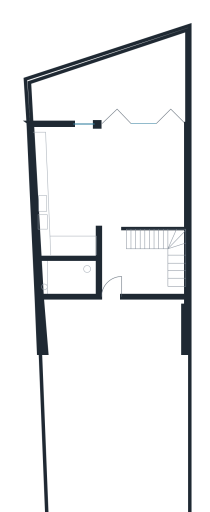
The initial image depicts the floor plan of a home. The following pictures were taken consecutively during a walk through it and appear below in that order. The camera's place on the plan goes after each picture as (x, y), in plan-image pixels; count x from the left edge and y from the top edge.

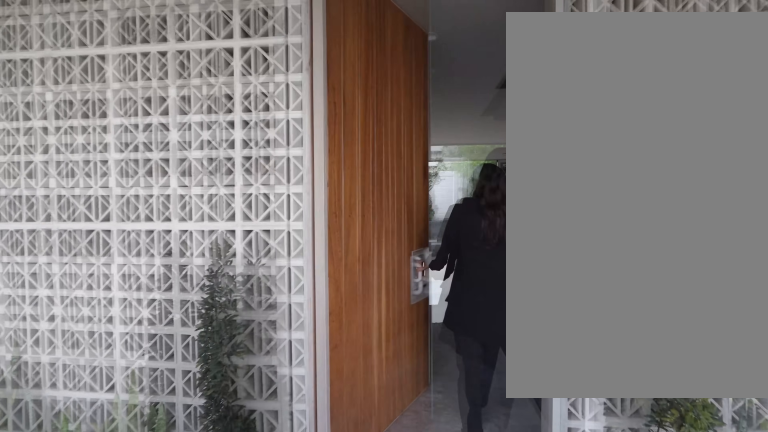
(100, 320)
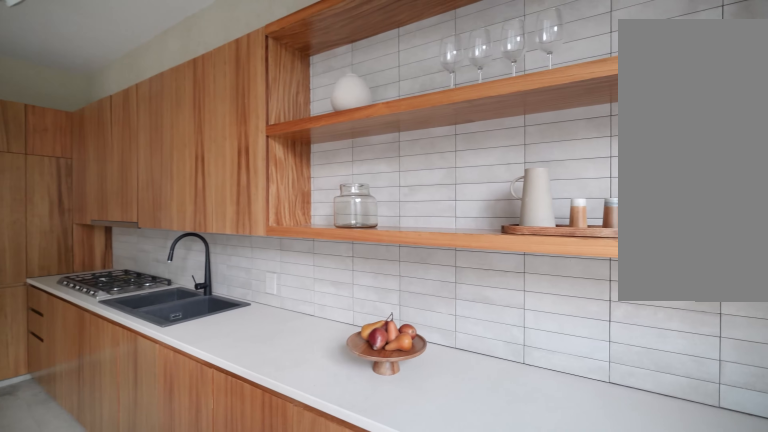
(59, 152)
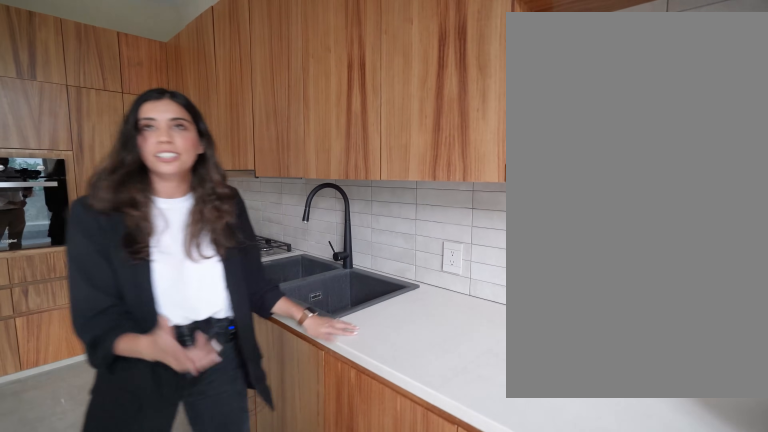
(63, 170)
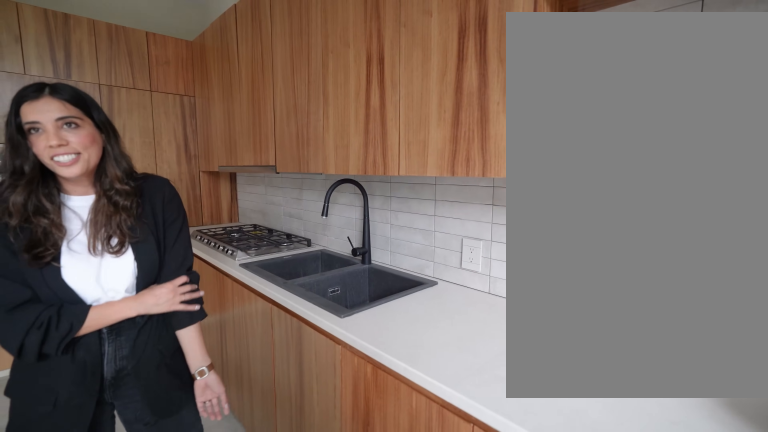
(63, 172)
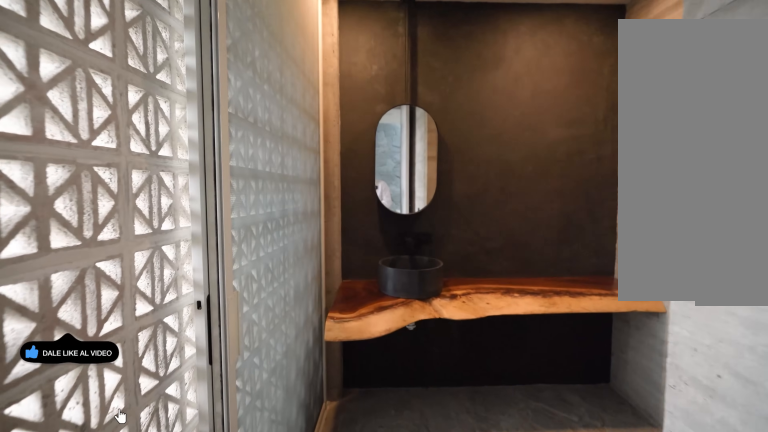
(80, 285)
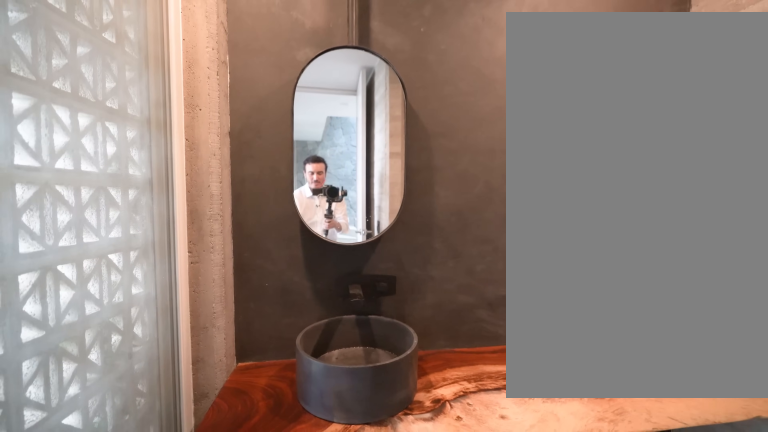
(58, 285)
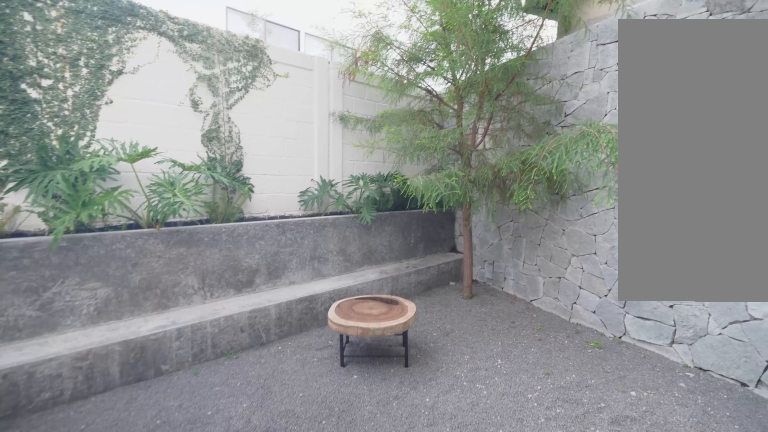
(111, 118)
